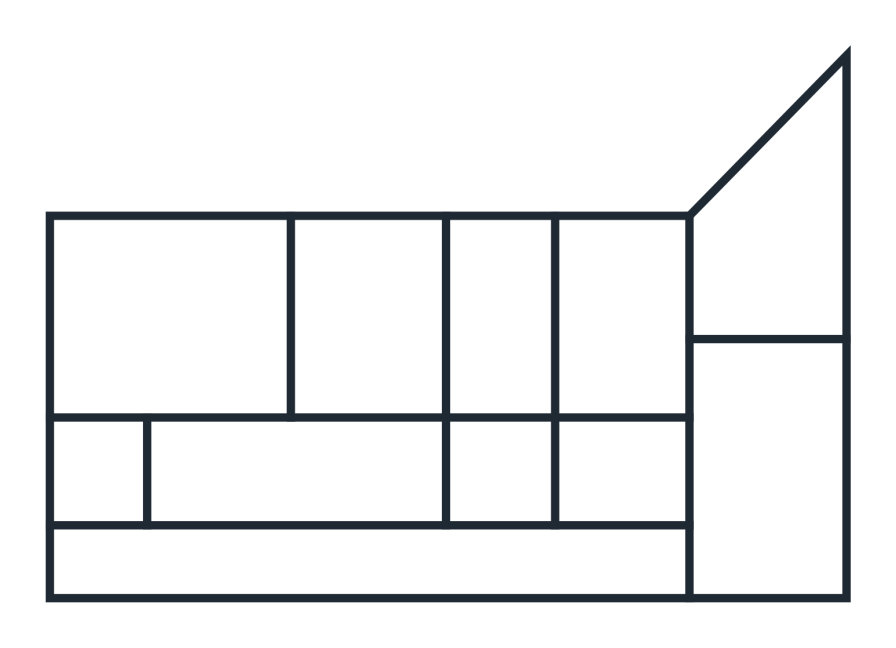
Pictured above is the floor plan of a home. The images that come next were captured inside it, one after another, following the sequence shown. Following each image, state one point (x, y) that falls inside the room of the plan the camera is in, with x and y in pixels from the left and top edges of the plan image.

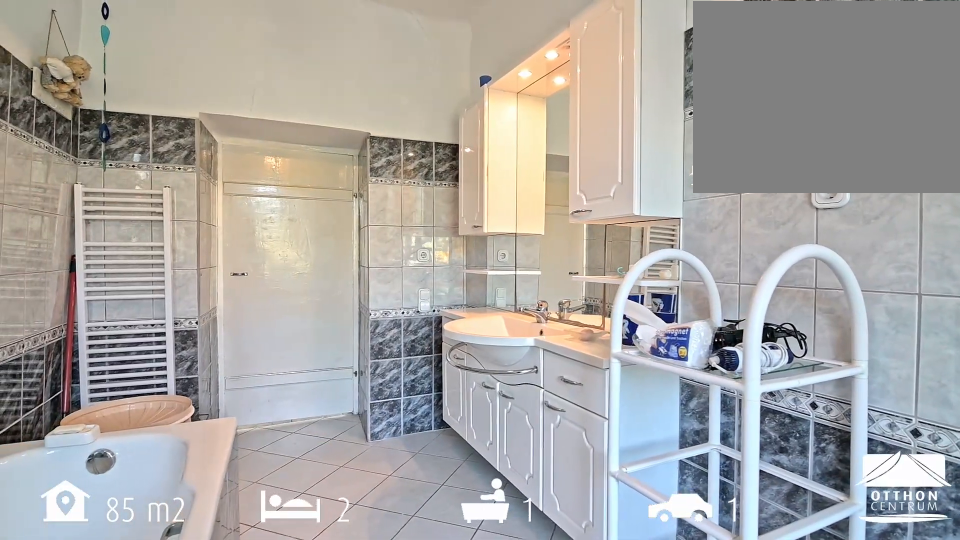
(502, 340)
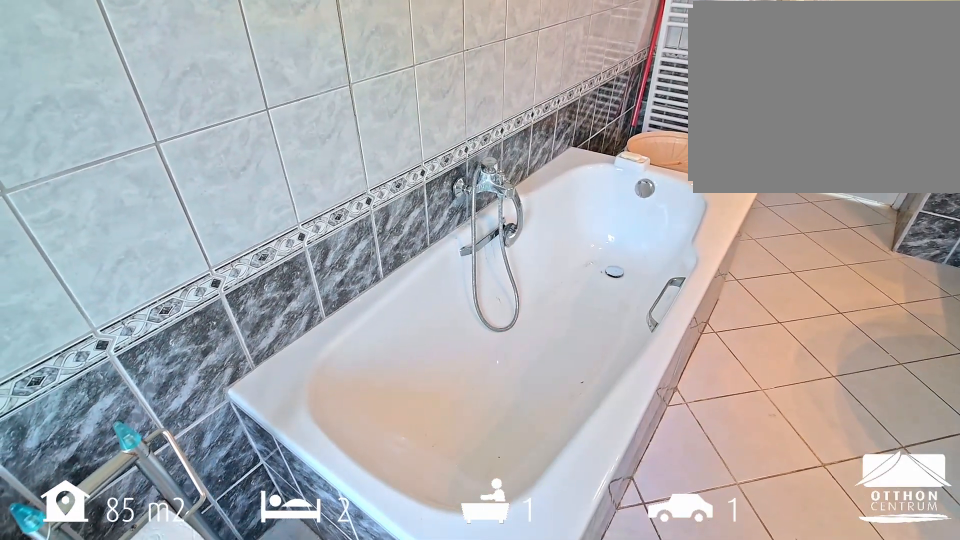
(502, 340)
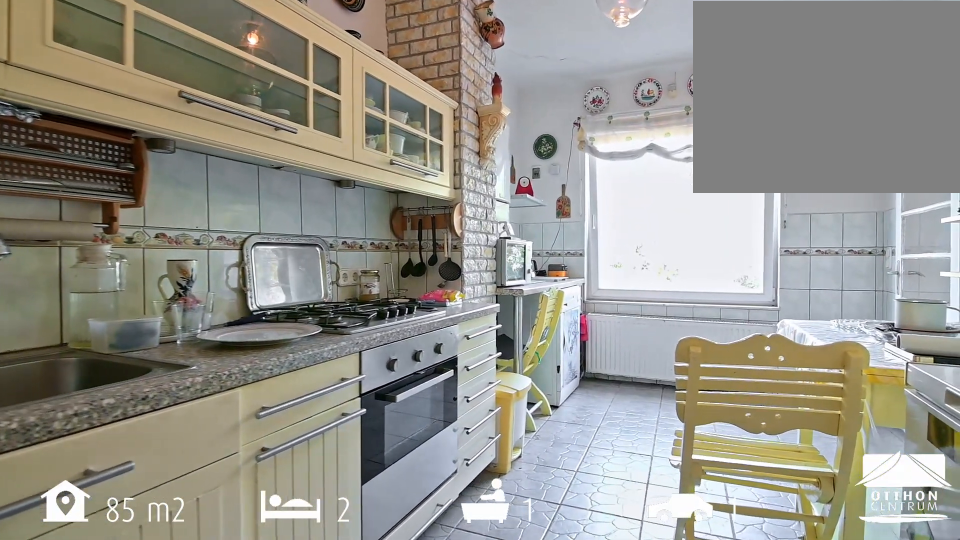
(626, 335)
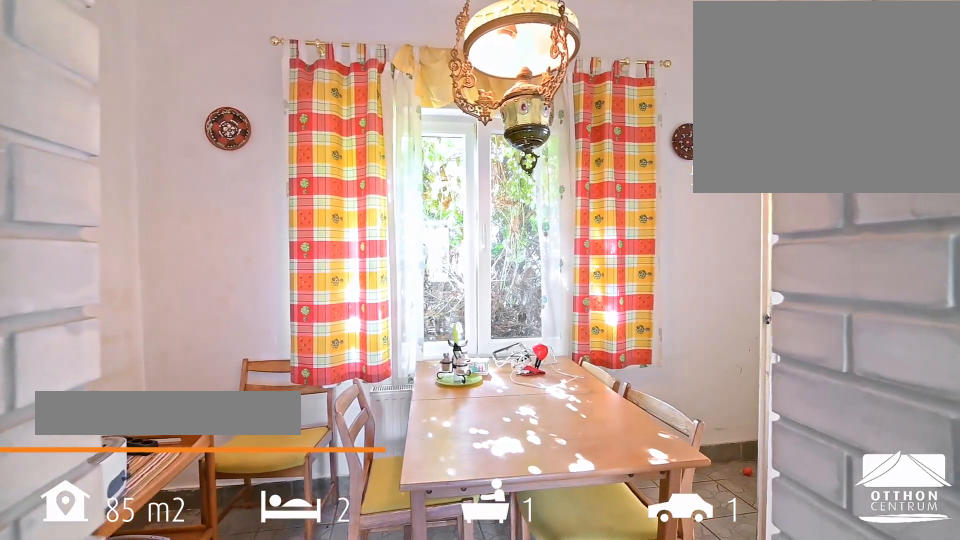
(626, 474)
